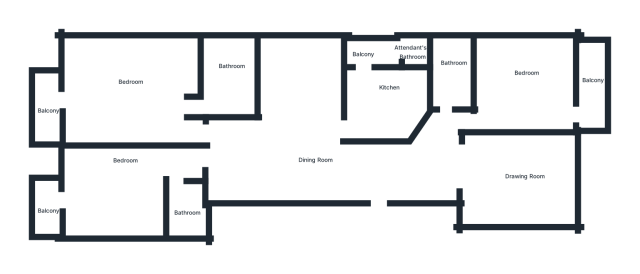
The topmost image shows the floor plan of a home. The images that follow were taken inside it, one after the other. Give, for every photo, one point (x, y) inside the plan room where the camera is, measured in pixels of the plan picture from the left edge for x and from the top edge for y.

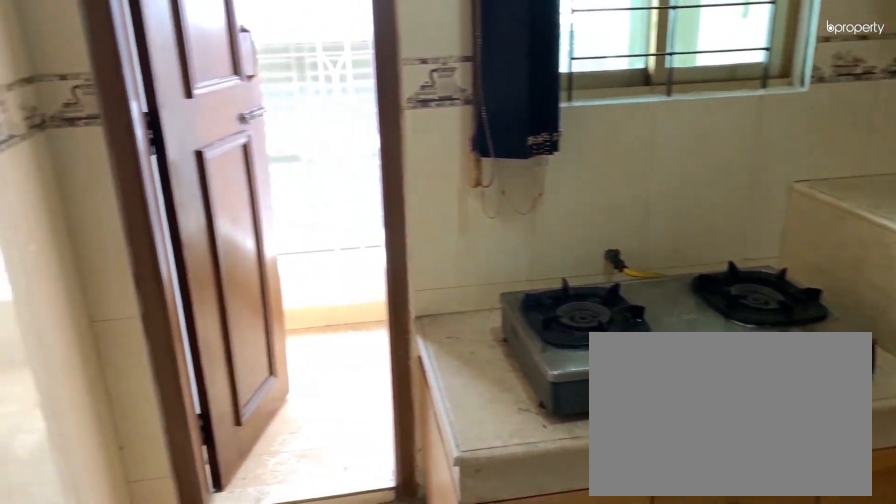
(377, 107)
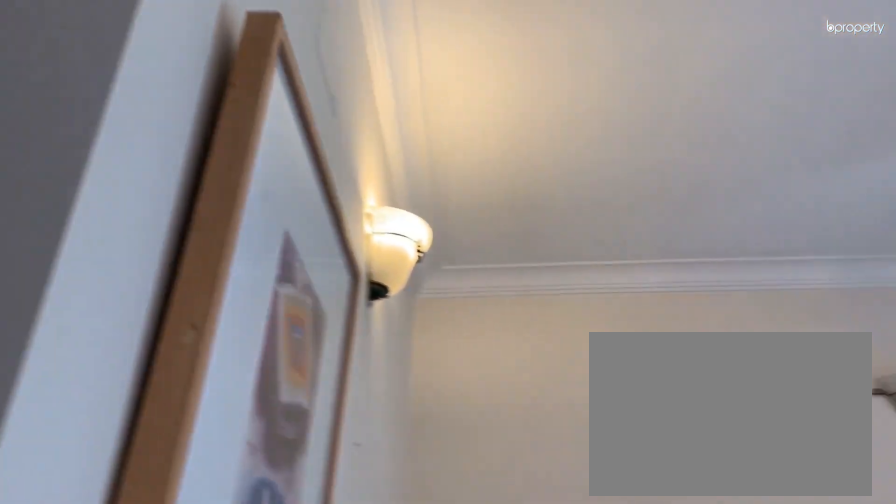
(102, 200)
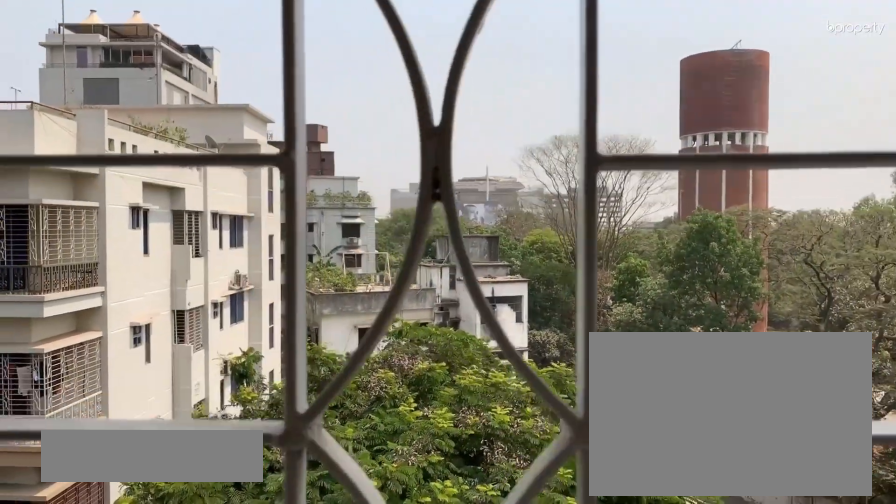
(49, 203)
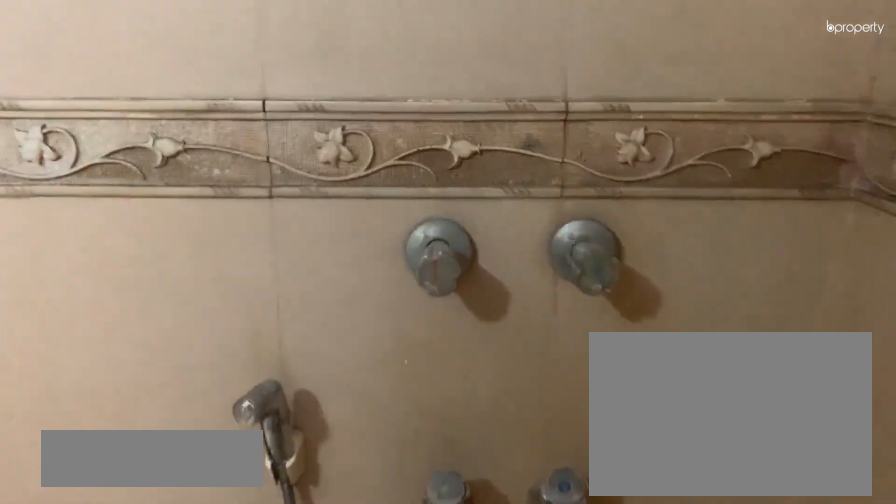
(182, 209)
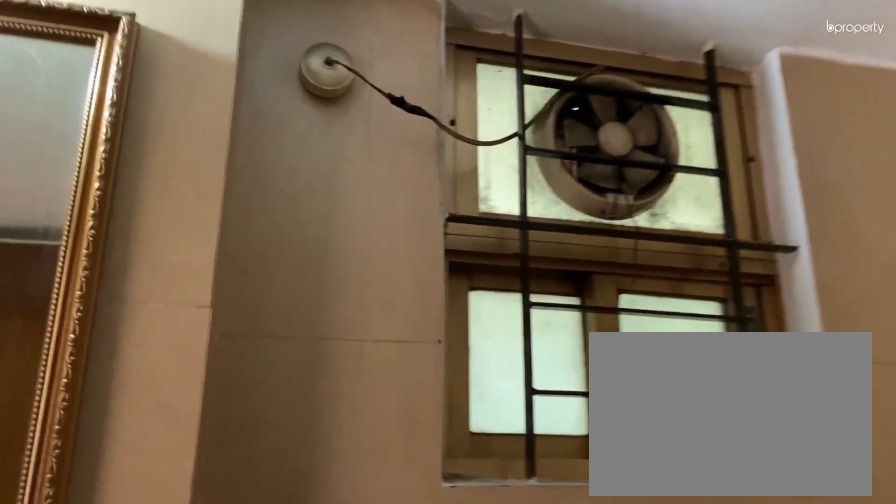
(182, 209)
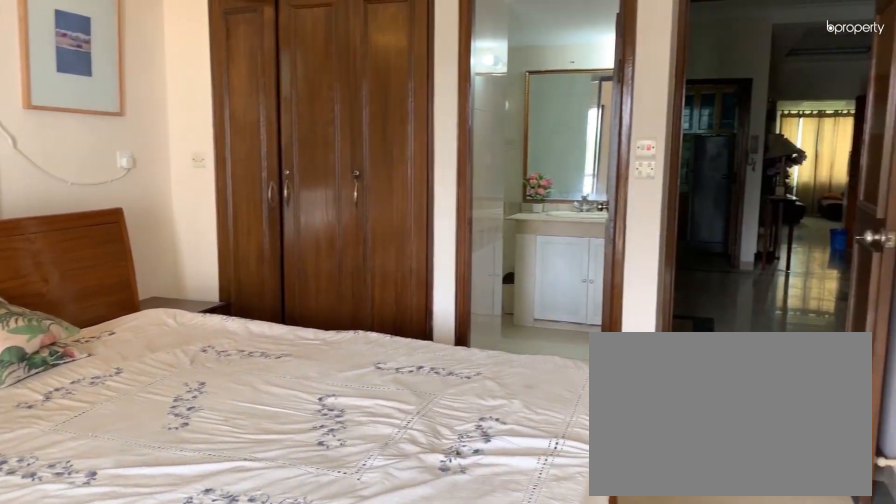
(141, 95)
